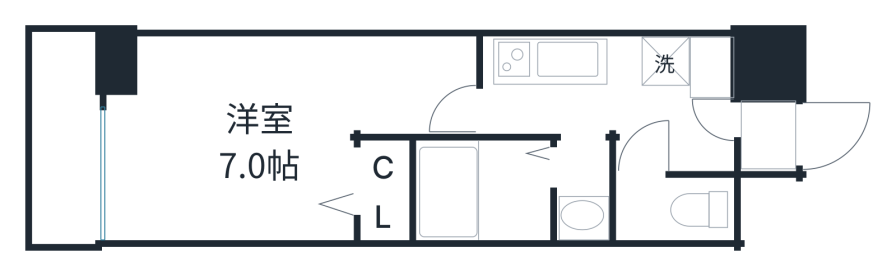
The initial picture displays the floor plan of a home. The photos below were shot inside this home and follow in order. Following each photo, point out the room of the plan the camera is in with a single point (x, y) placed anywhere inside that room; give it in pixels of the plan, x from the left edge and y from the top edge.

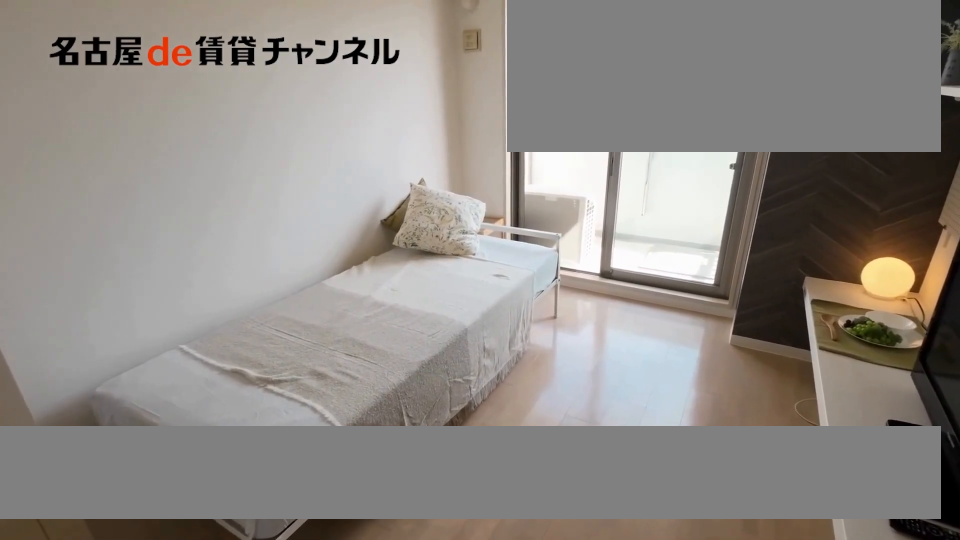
(265, 127)
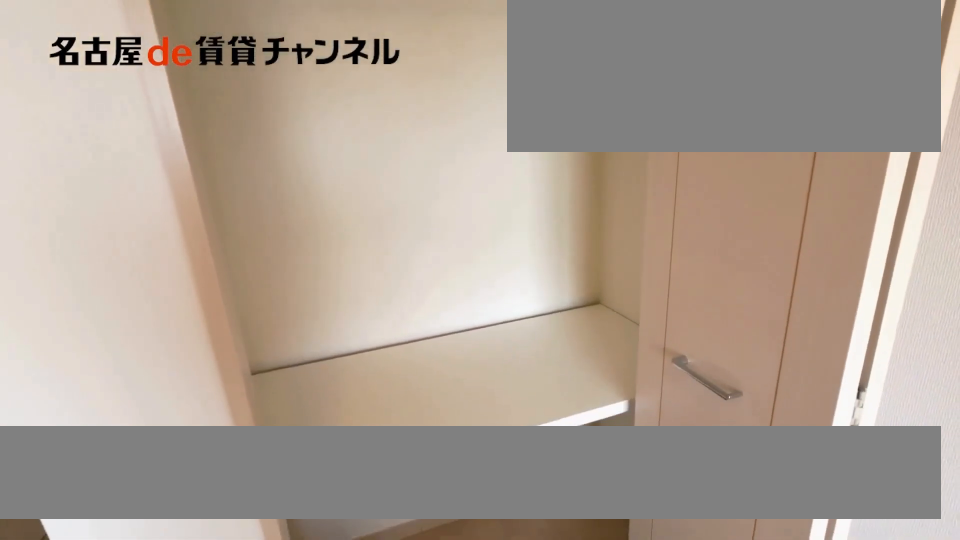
(382, 191)
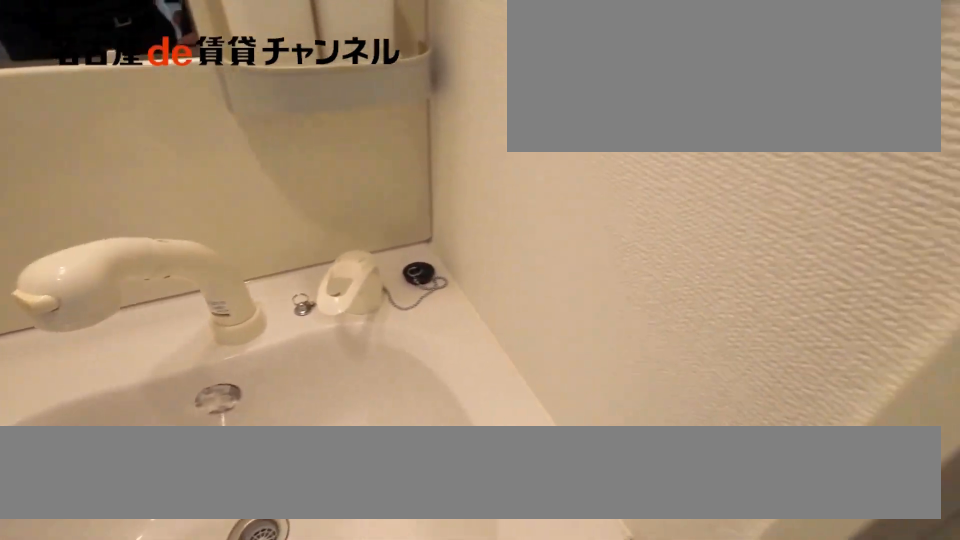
(593, 190)
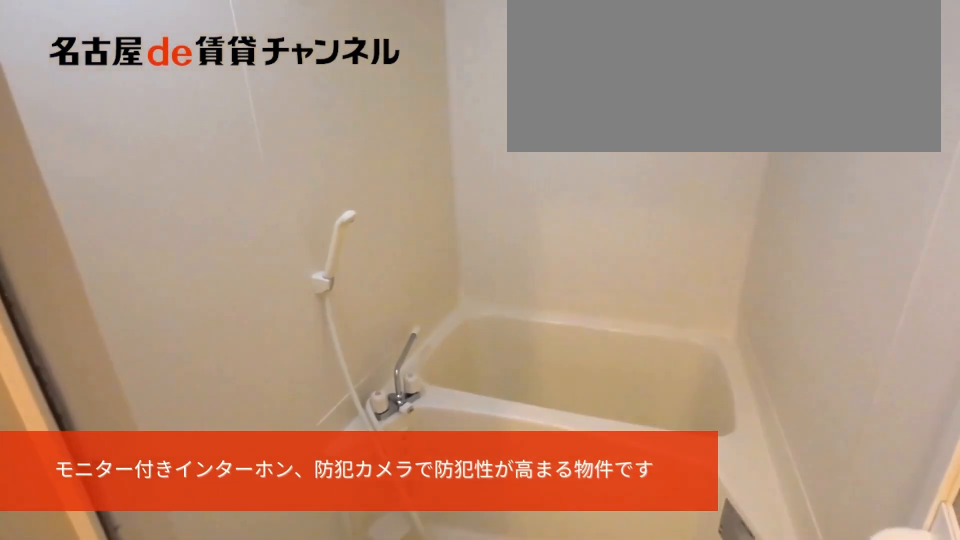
(480, 189)
